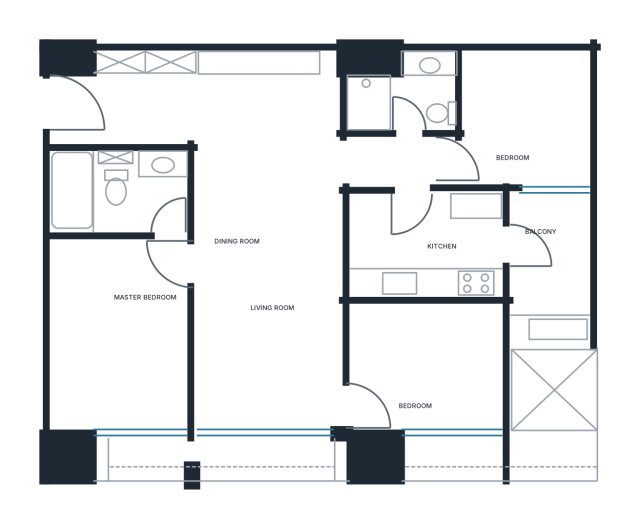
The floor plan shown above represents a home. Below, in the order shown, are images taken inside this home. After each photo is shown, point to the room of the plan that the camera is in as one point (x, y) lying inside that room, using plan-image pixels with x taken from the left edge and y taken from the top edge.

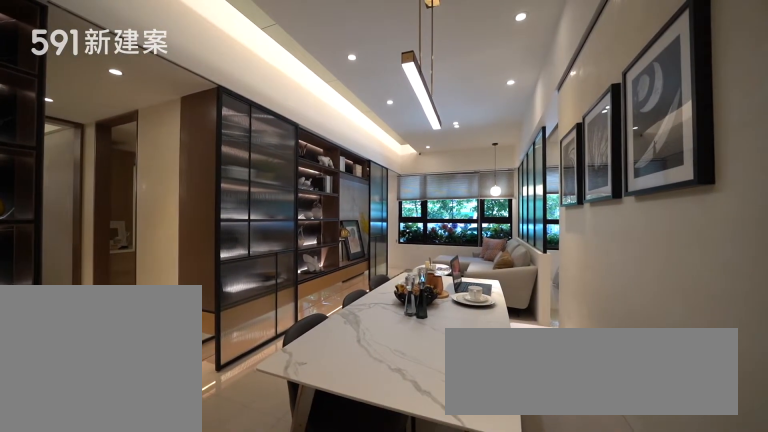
(268, 291)
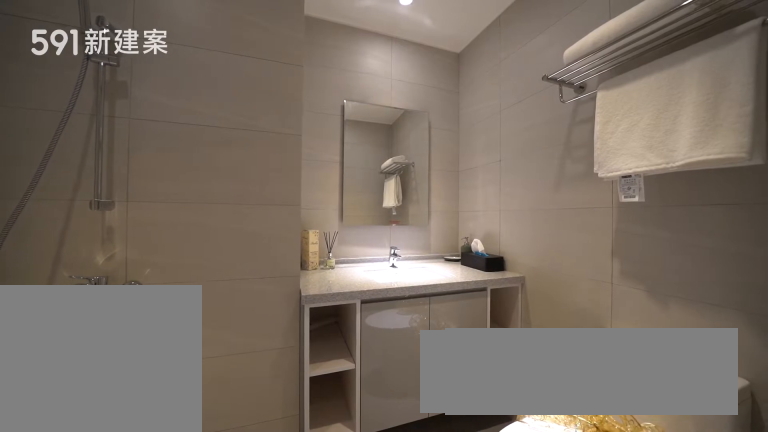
(404, 89)
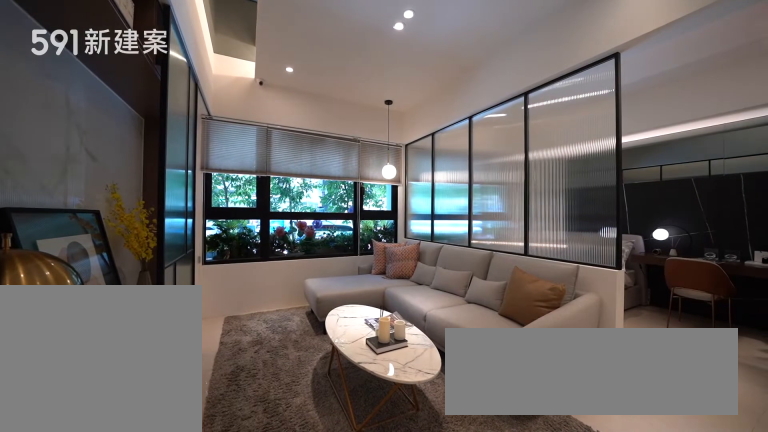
(268, 352)
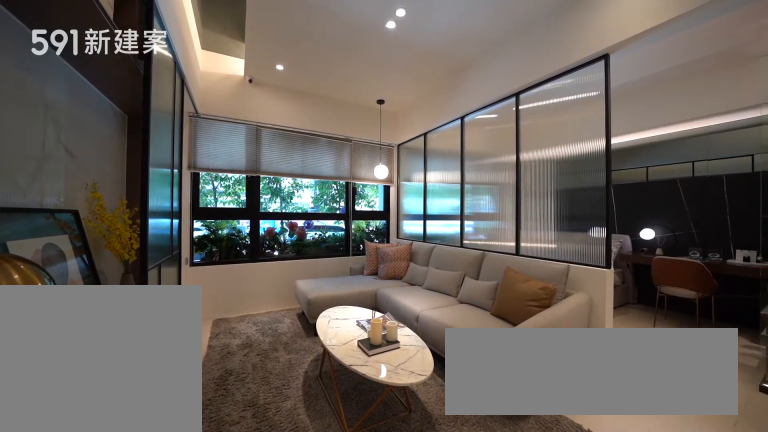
(268, 352)
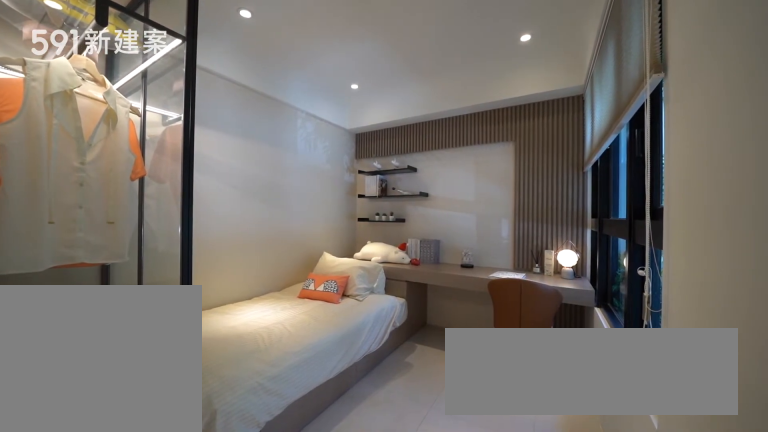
(428, 368)
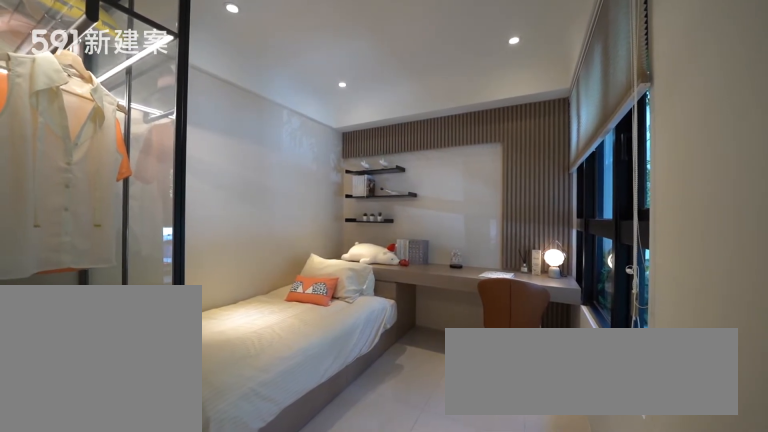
(428, 368)
